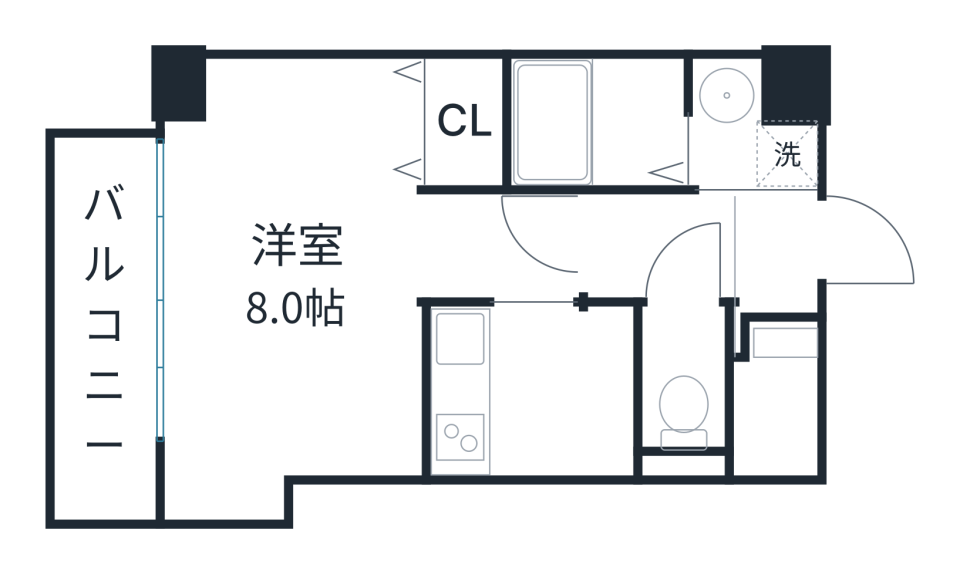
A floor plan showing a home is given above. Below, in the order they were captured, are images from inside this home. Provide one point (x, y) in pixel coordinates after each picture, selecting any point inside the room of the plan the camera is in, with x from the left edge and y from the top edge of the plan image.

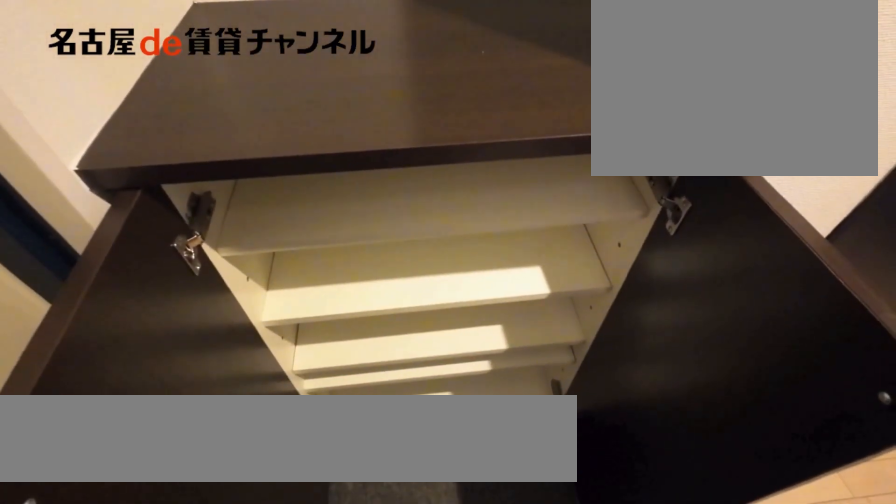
(785, 343)
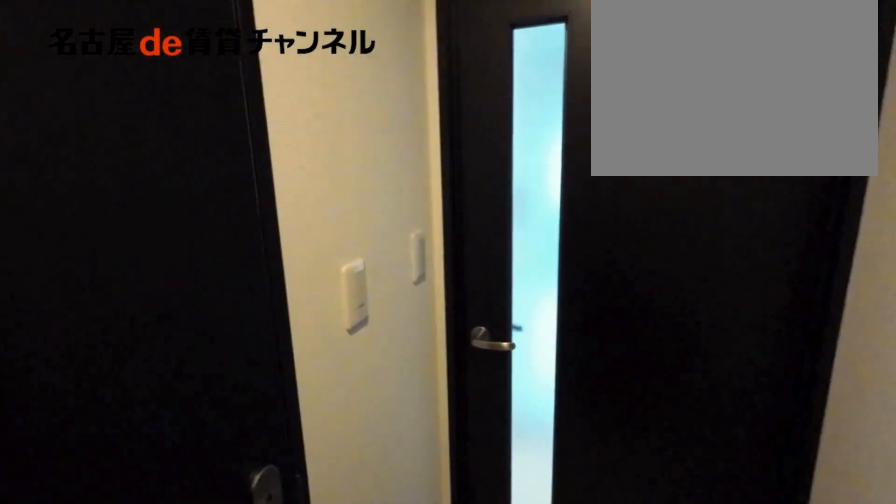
(661, 247)
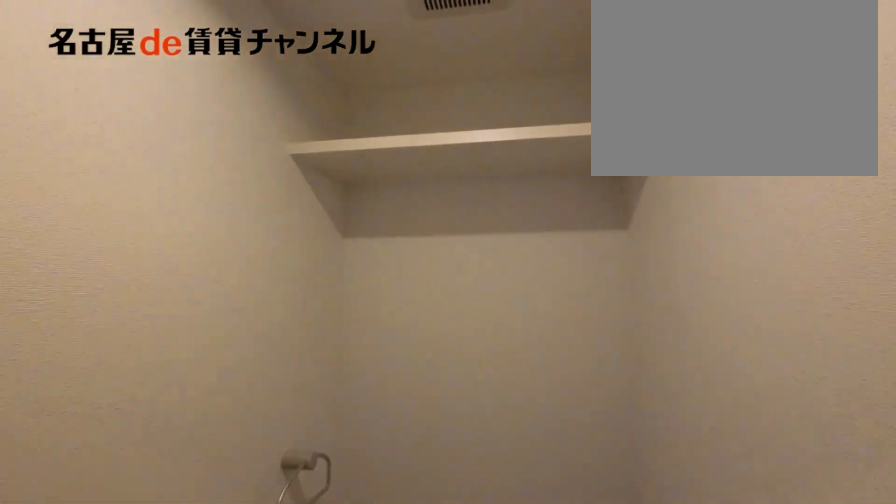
(684, 380)
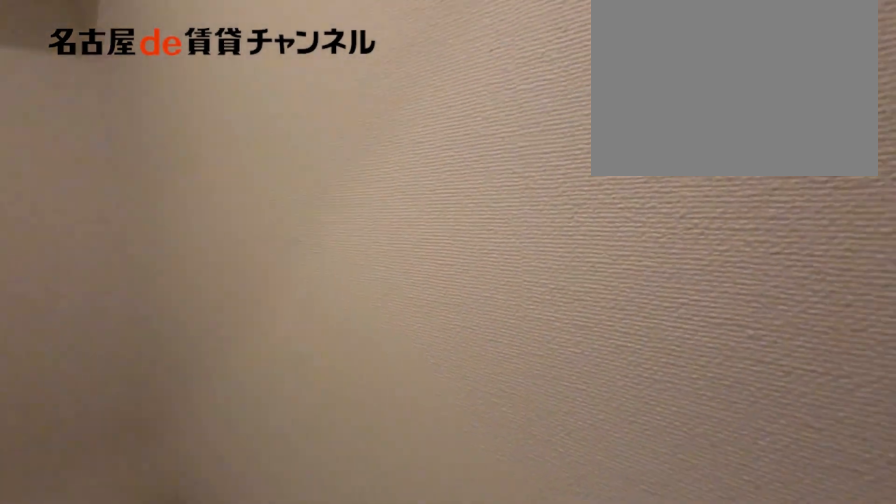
(684, 380)
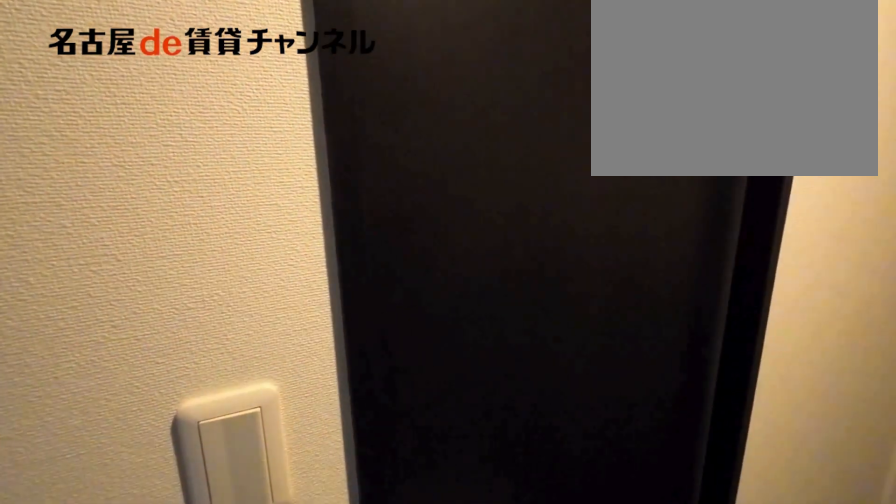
(661, 247)
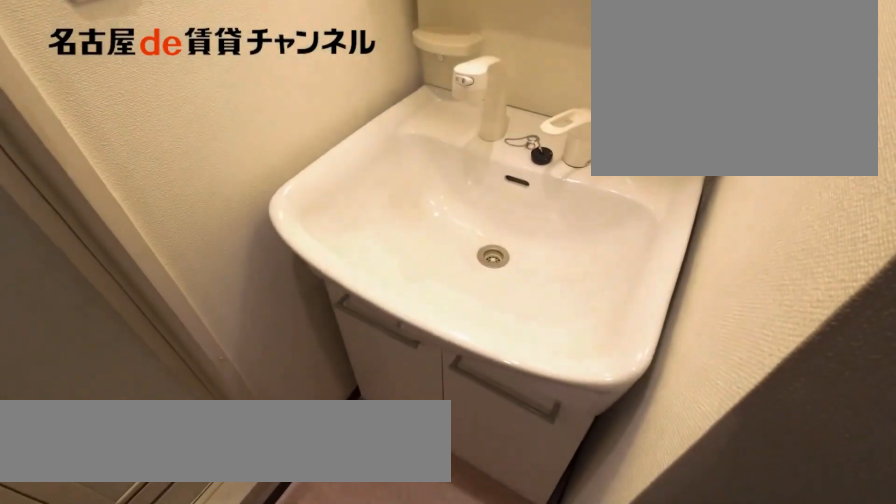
(746, 131)
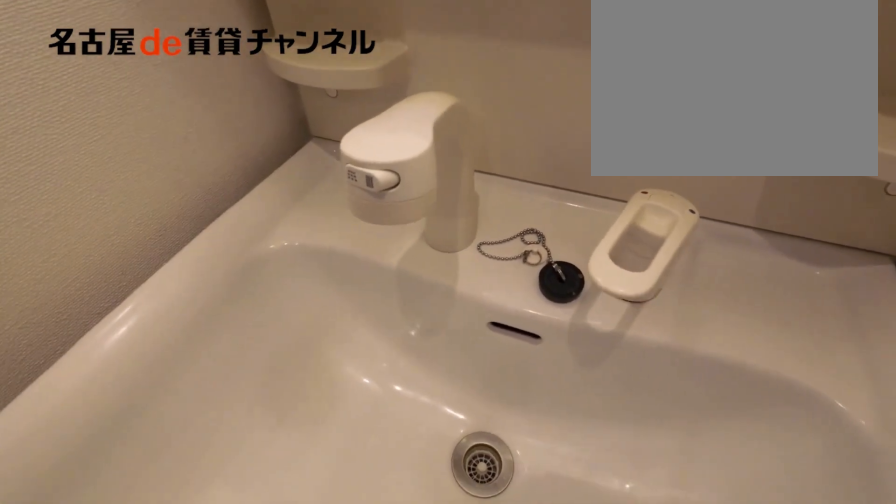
(746, 131)
